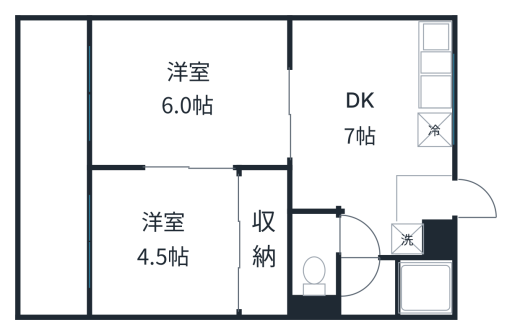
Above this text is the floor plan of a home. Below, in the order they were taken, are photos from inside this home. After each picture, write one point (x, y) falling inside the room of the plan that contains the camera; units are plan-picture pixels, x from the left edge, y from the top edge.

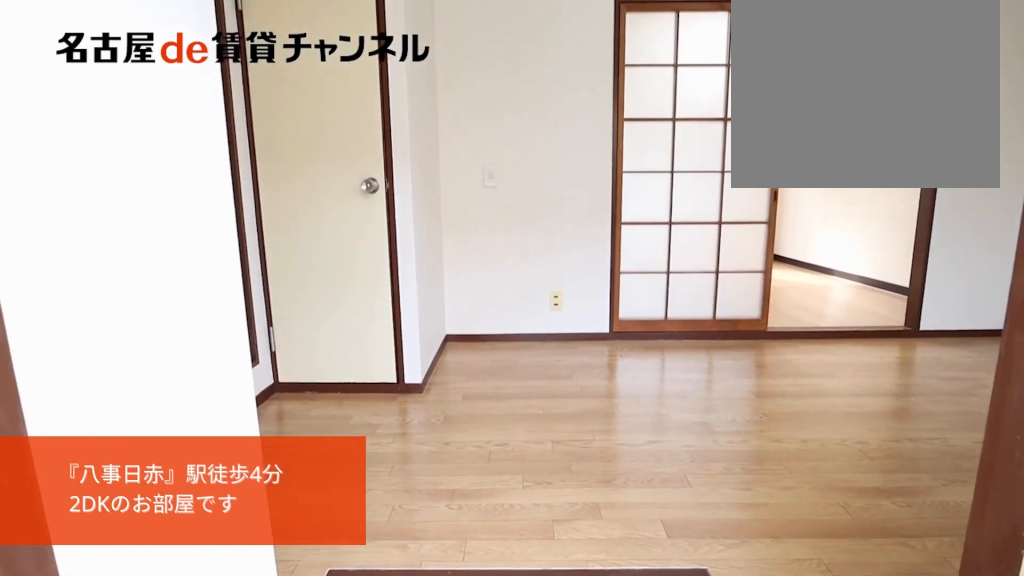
(426, 201)
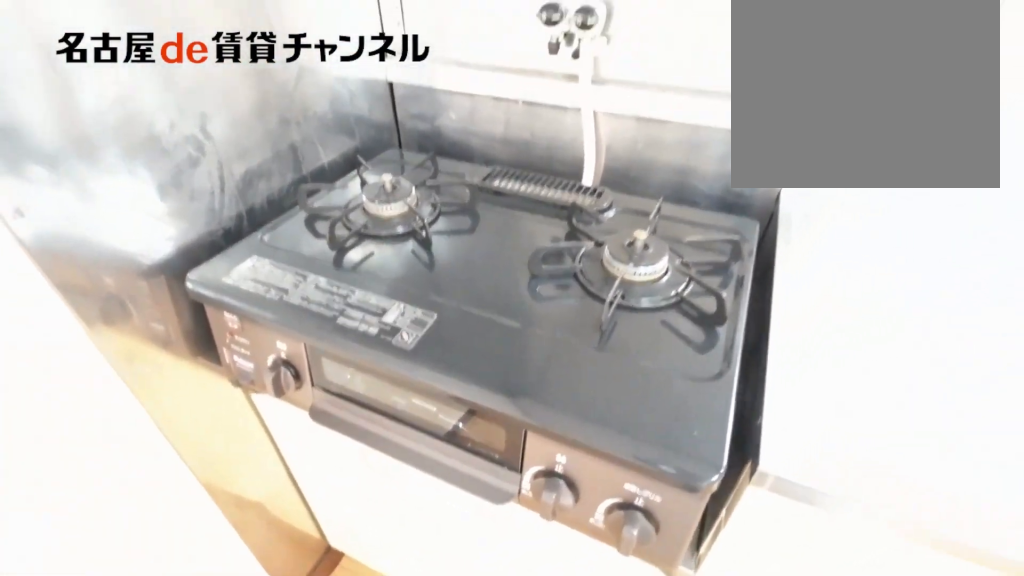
(433, 86)
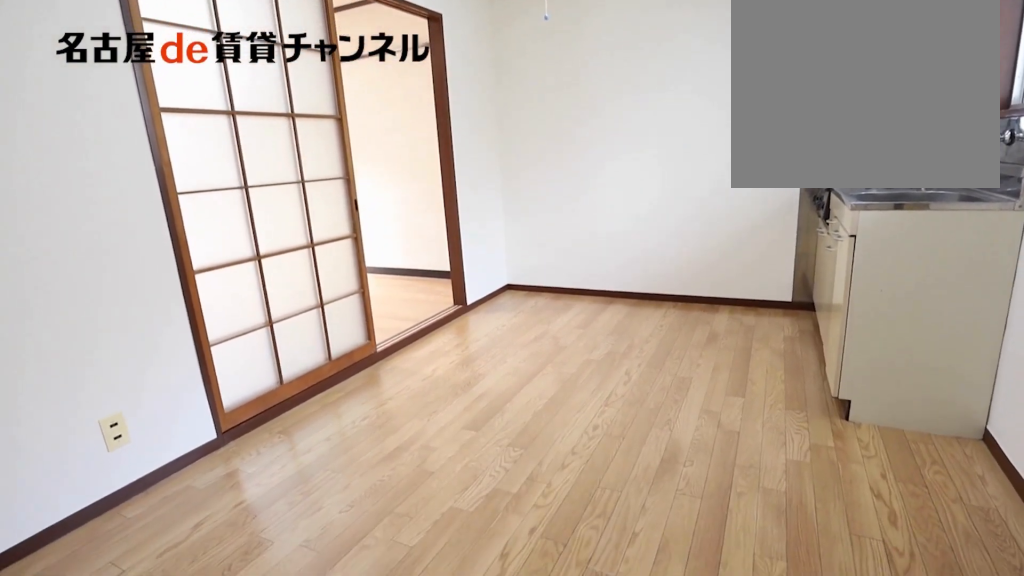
(379, 134)
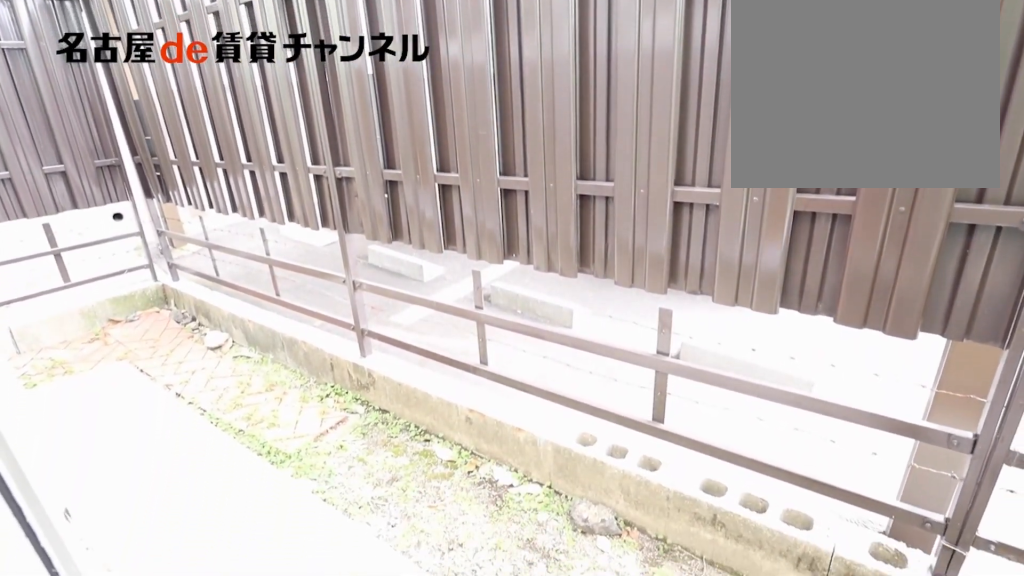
(59, 169)
